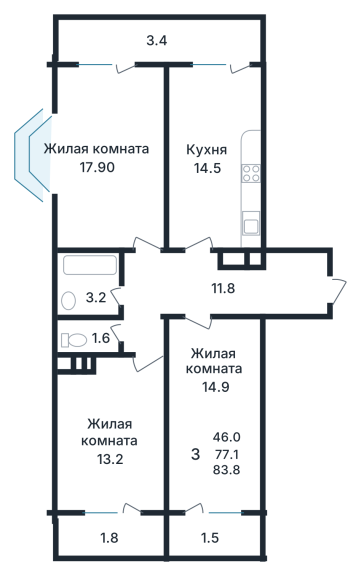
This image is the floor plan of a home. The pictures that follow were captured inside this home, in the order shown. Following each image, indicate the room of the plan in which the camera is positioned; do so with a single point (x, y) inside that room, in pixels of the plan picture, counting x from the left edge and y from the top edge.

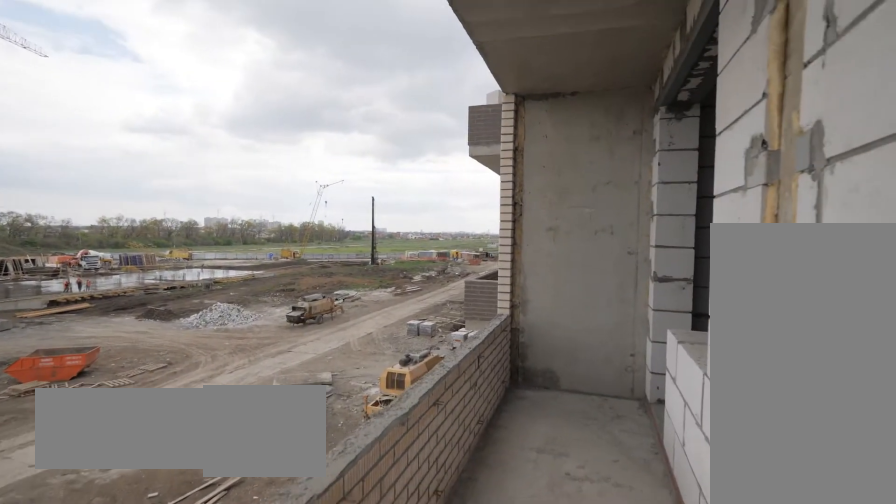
(158, 39)
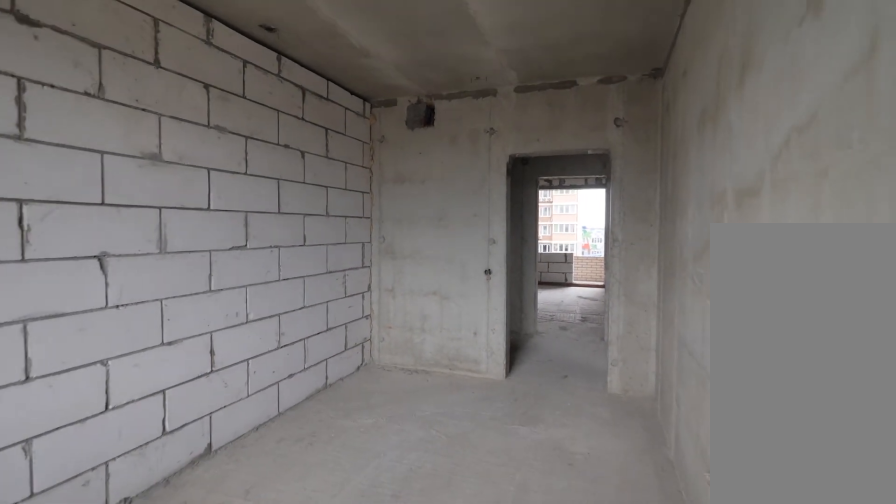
(215, 158)
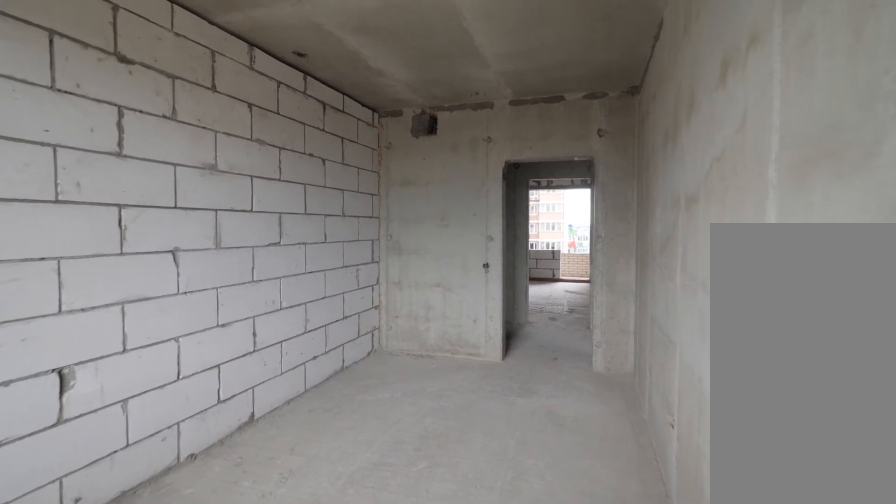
(215, 158)
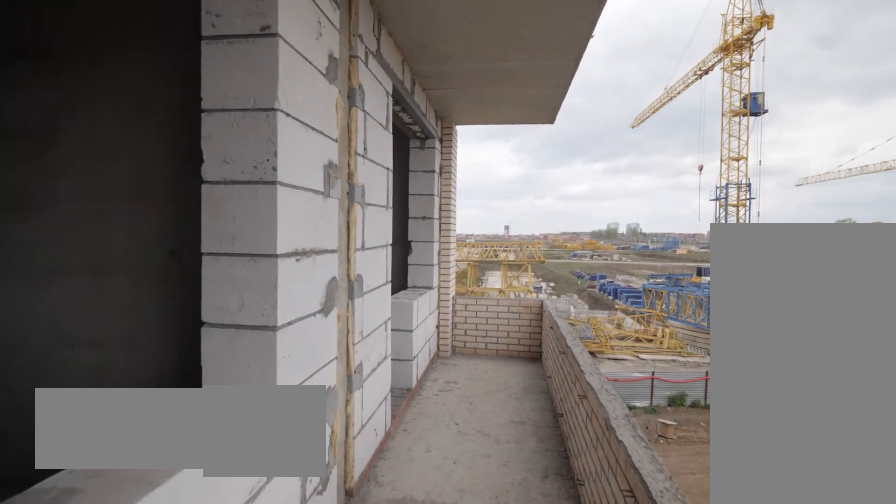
(158, 40)
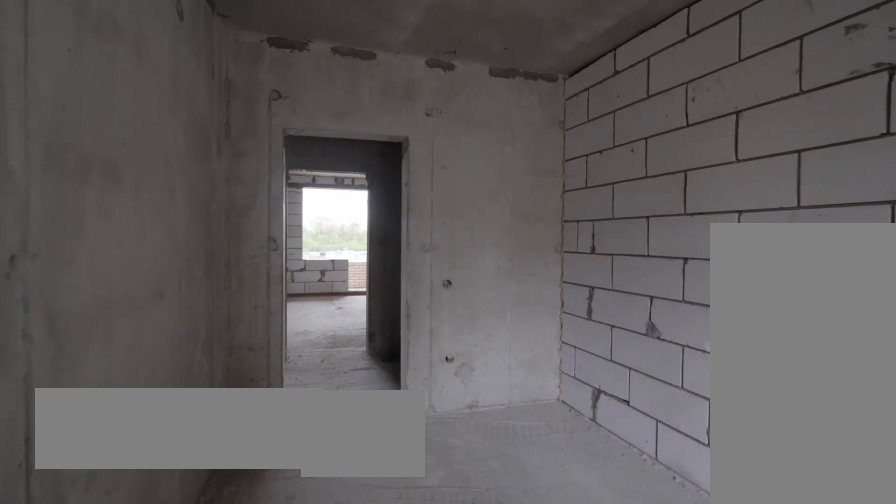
(214, 414)
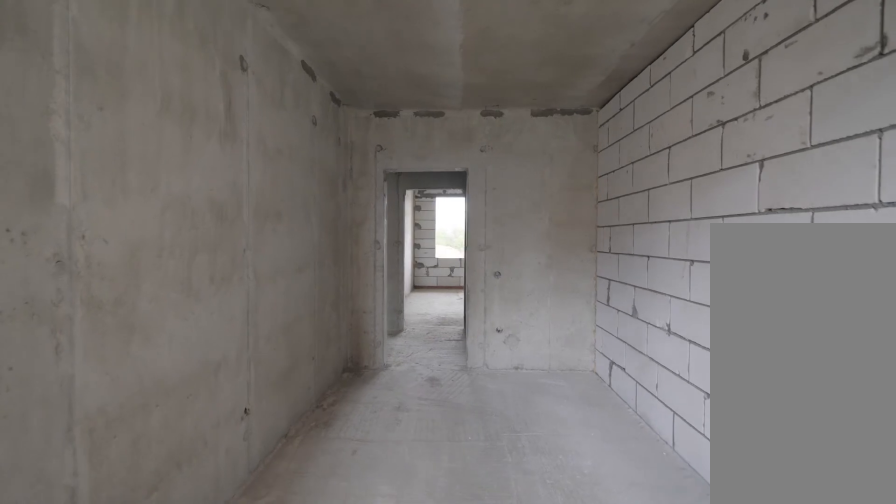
(214, 414)
